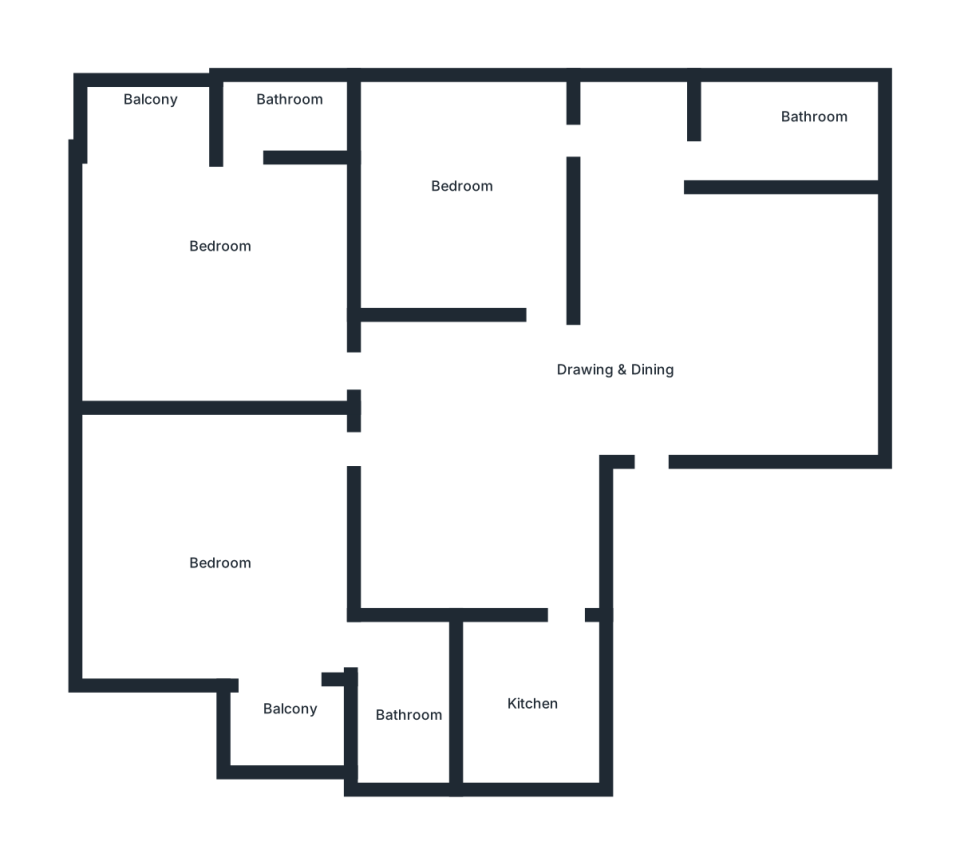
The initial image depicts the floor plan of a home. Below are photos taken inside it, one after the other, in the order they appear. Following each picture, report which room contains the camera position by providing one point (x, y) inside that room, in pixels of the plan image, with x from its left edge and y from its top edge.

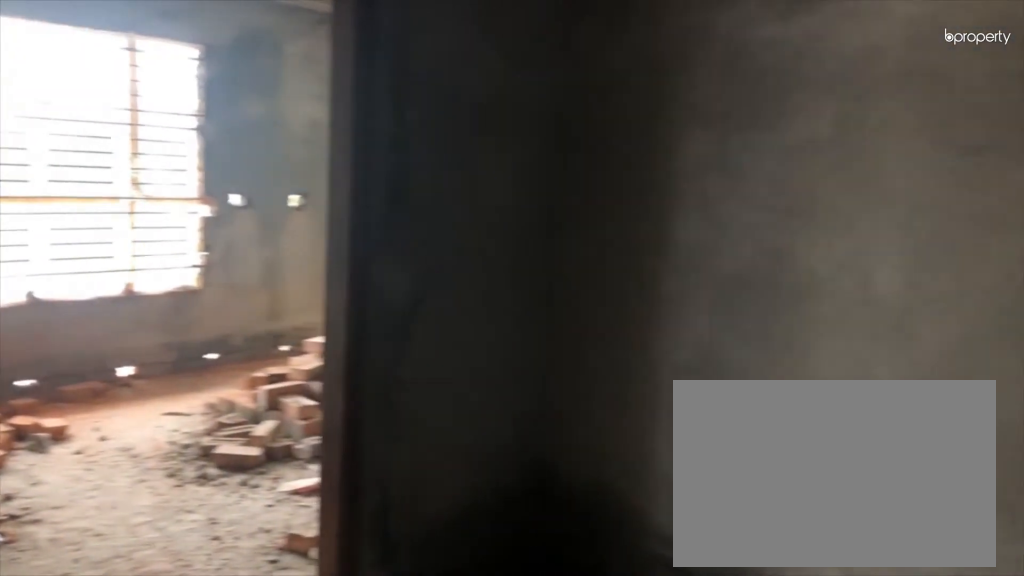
(540, 412)
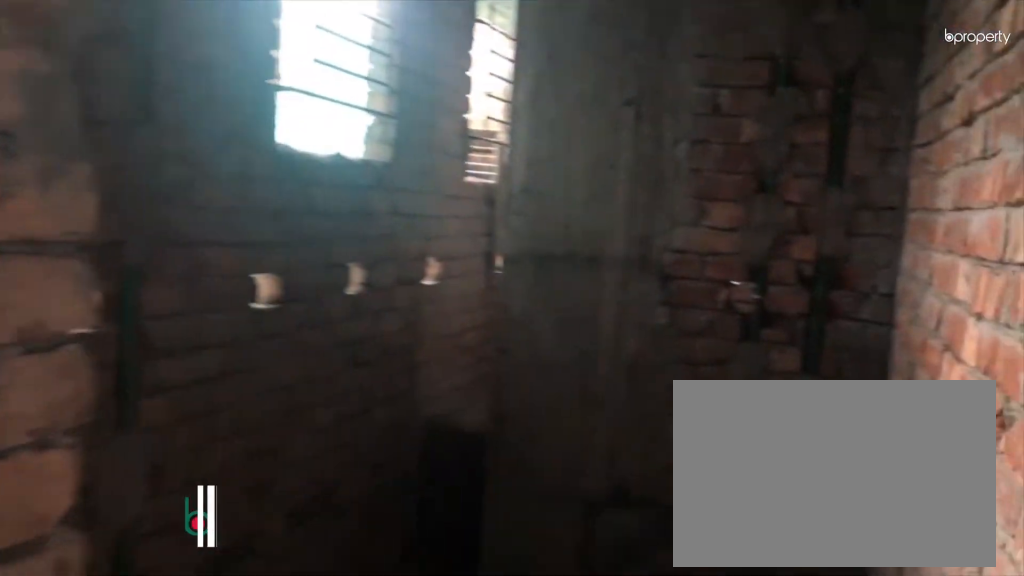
(768, 150)
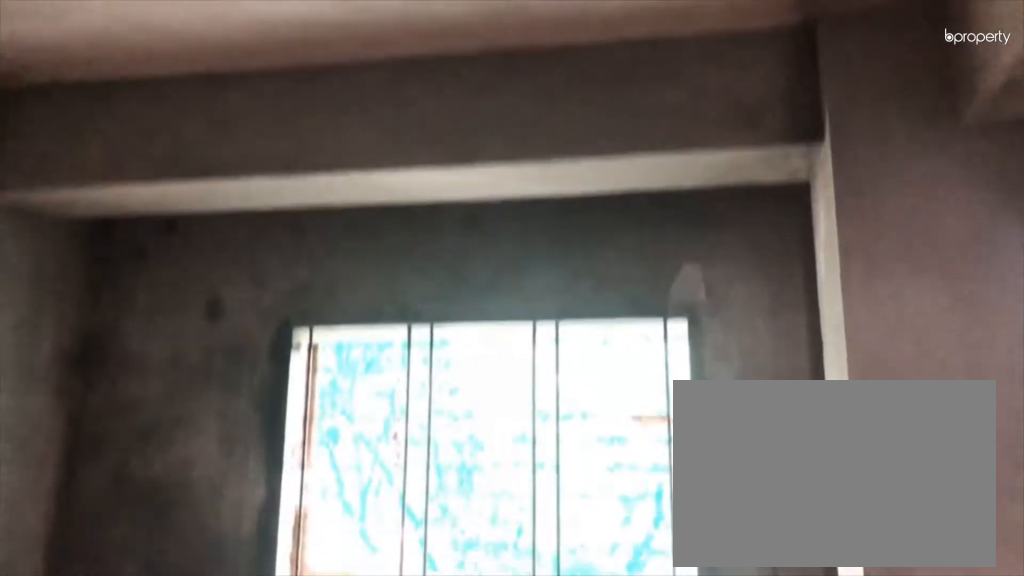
(473, 201)
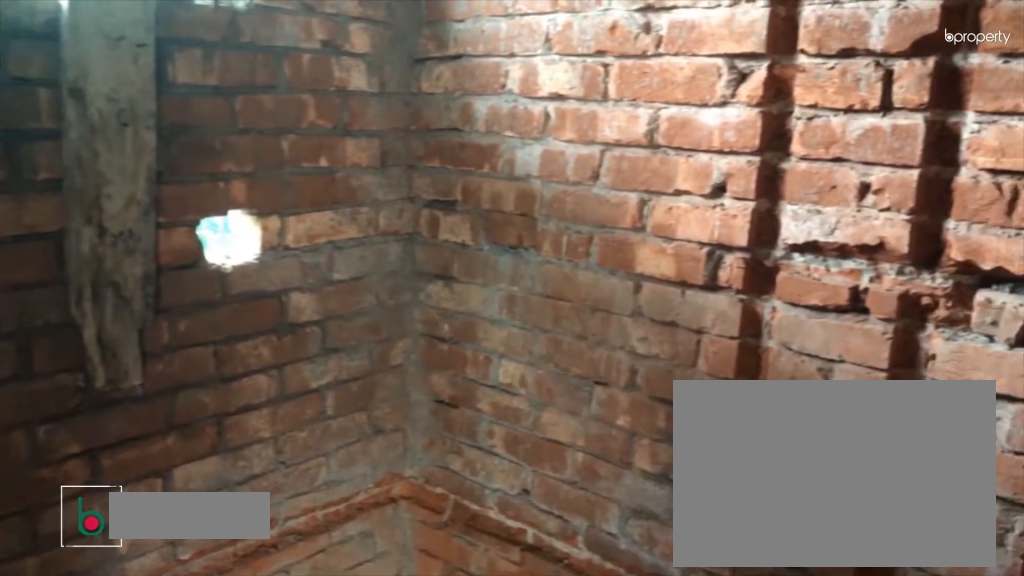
(283, 116)
